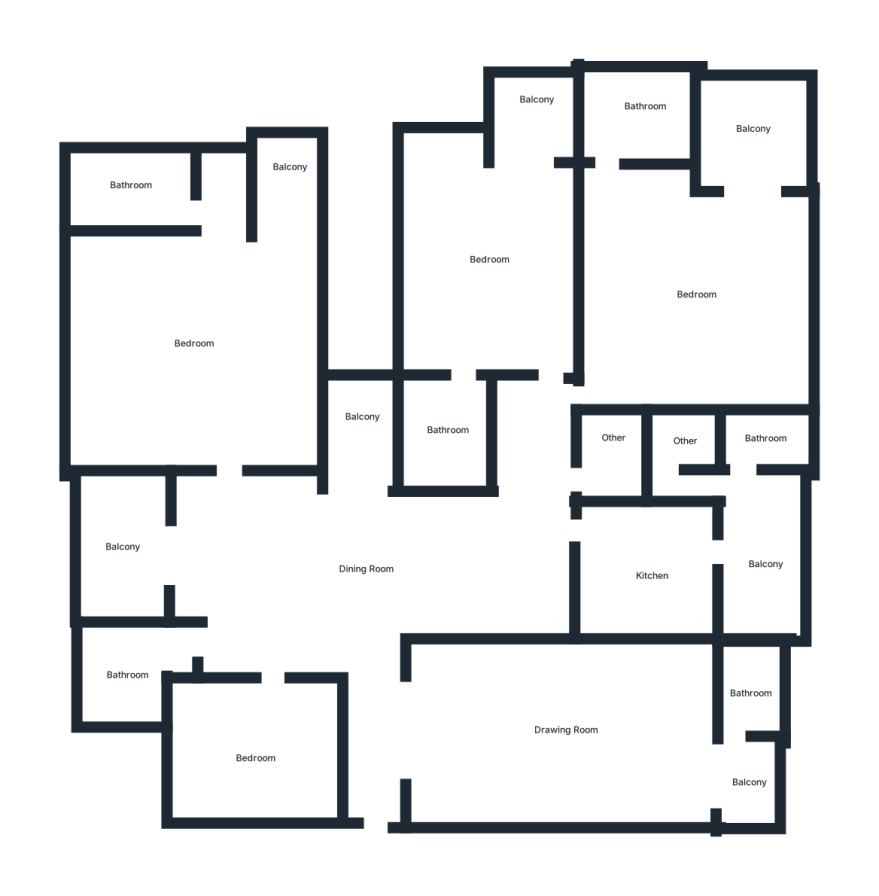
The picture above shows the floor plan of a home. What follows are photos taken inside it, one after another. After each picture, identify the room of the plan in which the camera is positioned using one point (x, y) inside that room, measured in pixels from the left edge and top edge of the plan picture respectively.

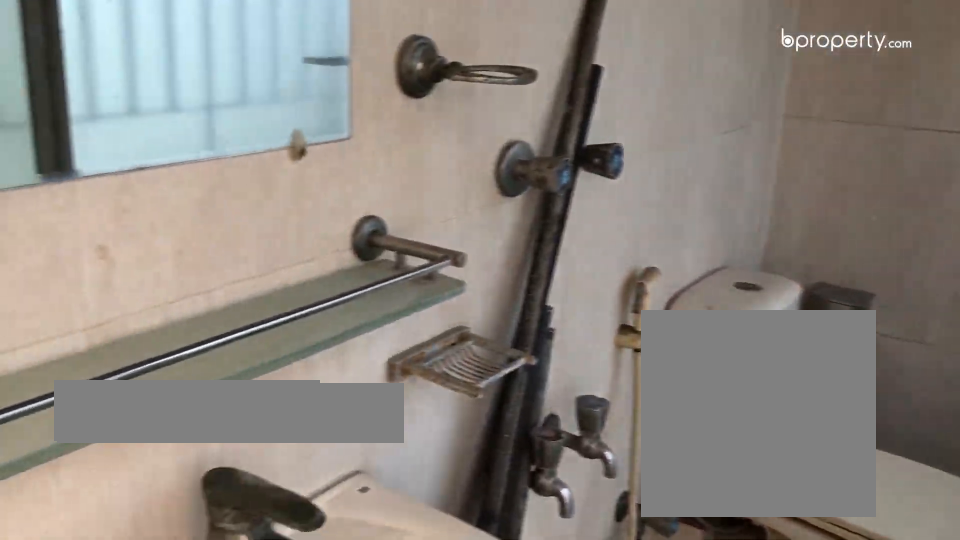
(752, 693)
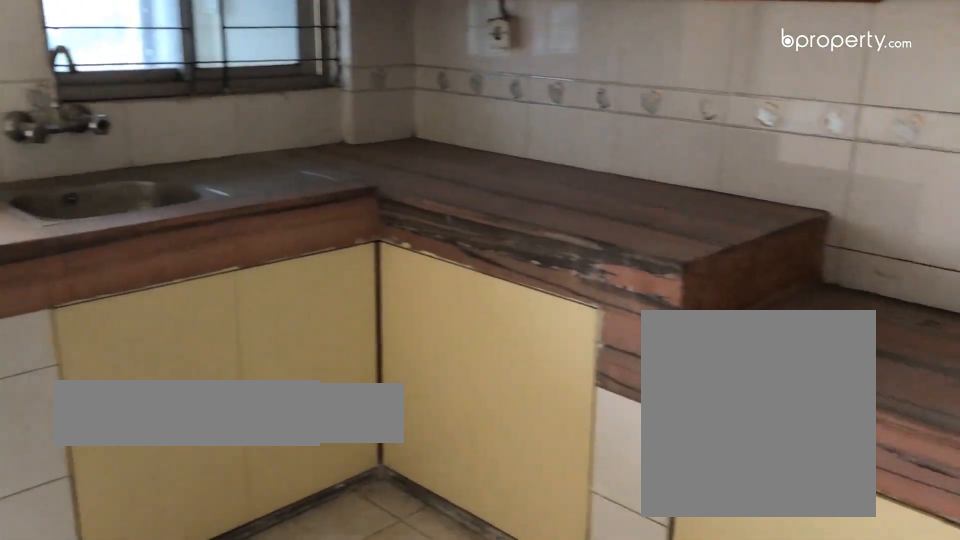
(653, 579)
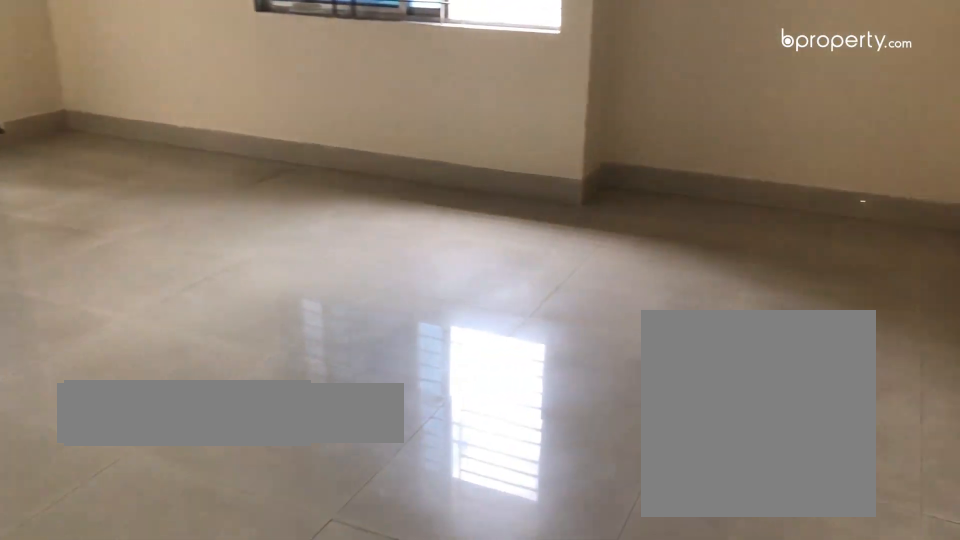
(692, 297)
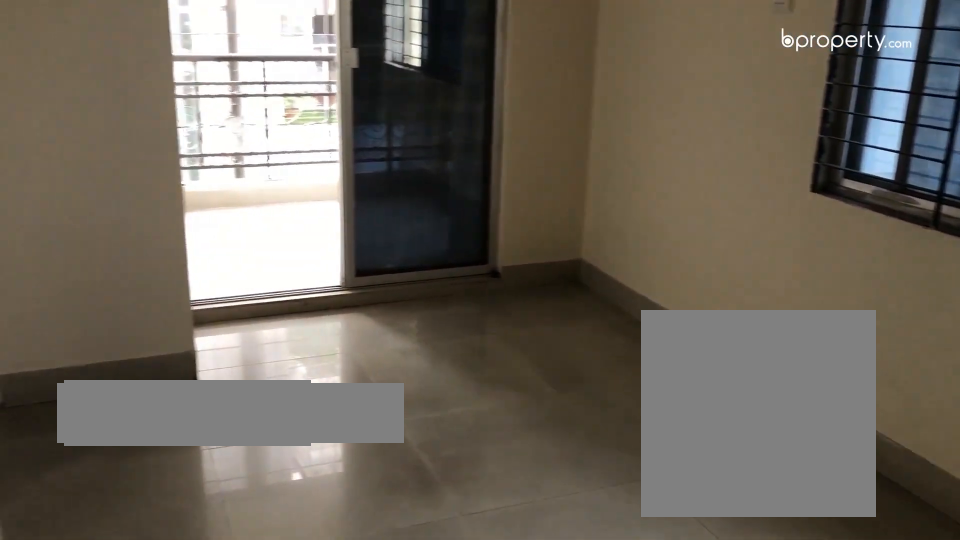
(692, 297)
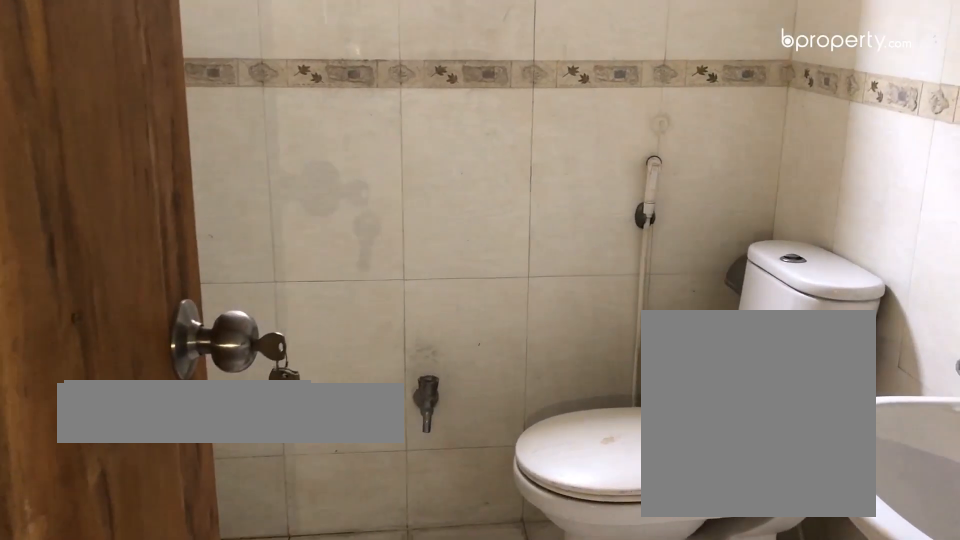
(646, 105)
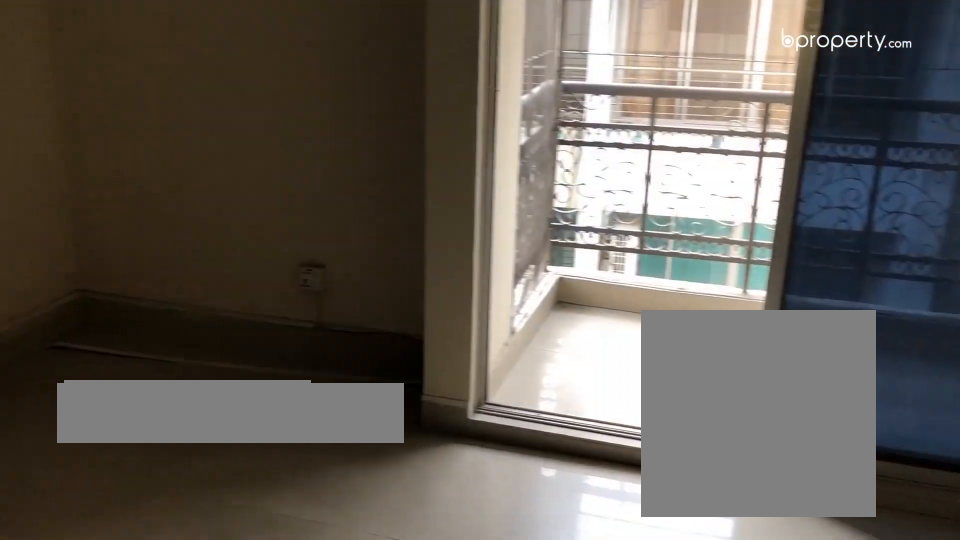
(494, 257)
